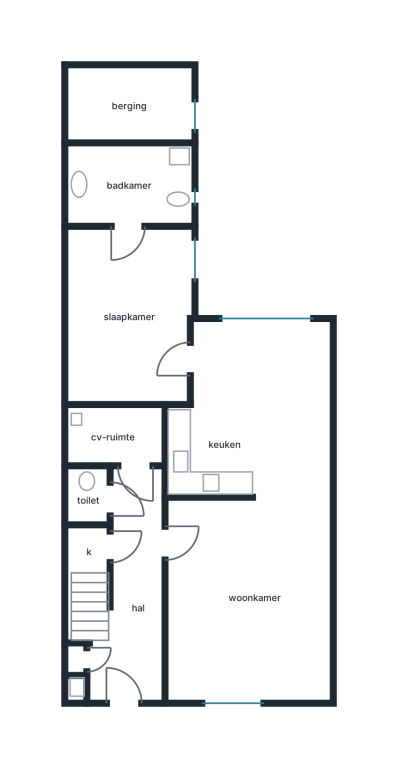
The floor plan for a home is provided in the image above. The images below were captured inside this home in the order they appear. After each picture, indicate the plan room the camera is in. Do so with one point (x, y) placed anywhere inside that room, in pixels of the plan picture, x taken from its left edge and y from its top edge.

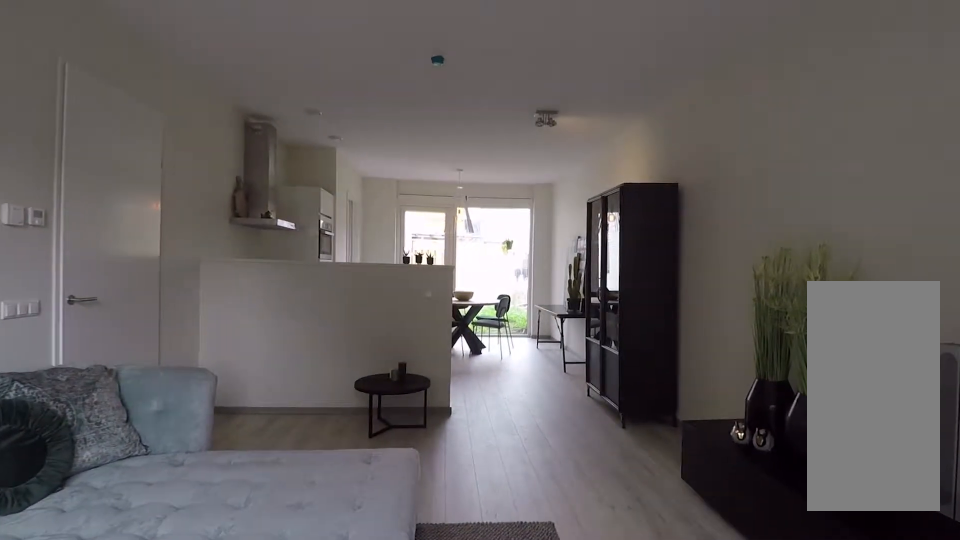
(248, 599)
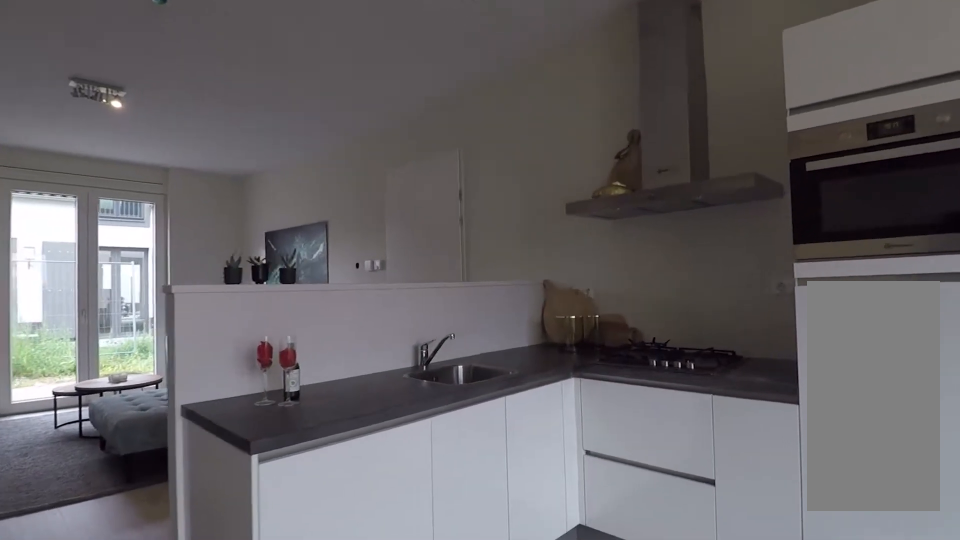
(256, 347)
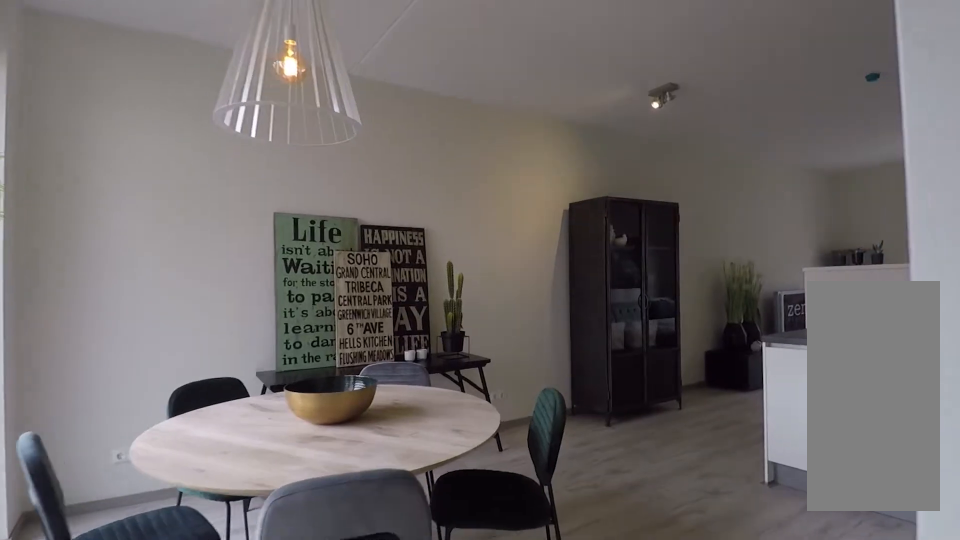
(256, 347)
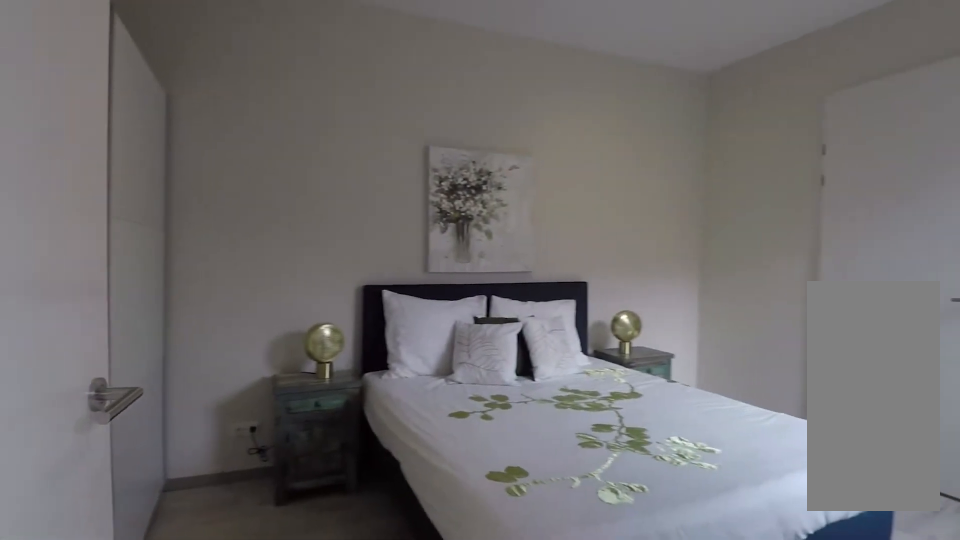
(127, 302)
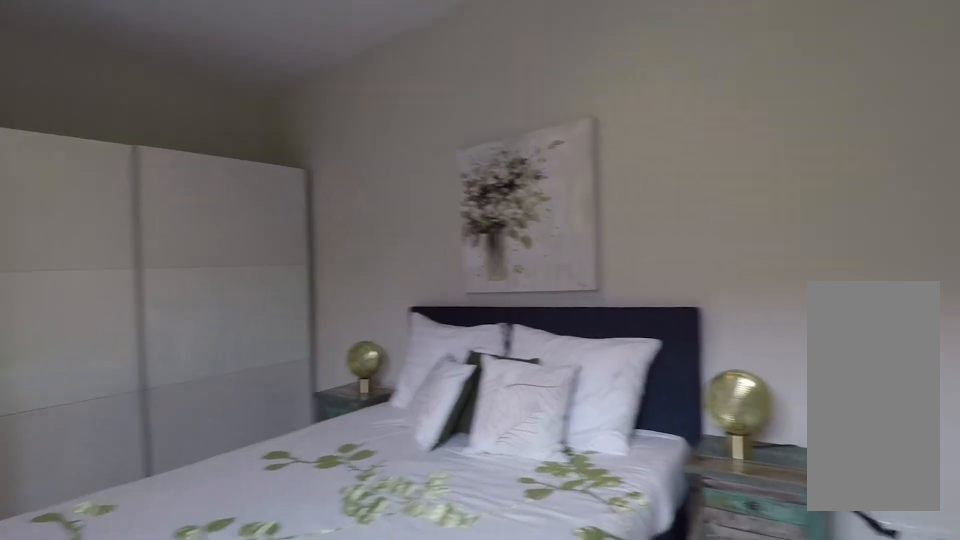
(127, 302)
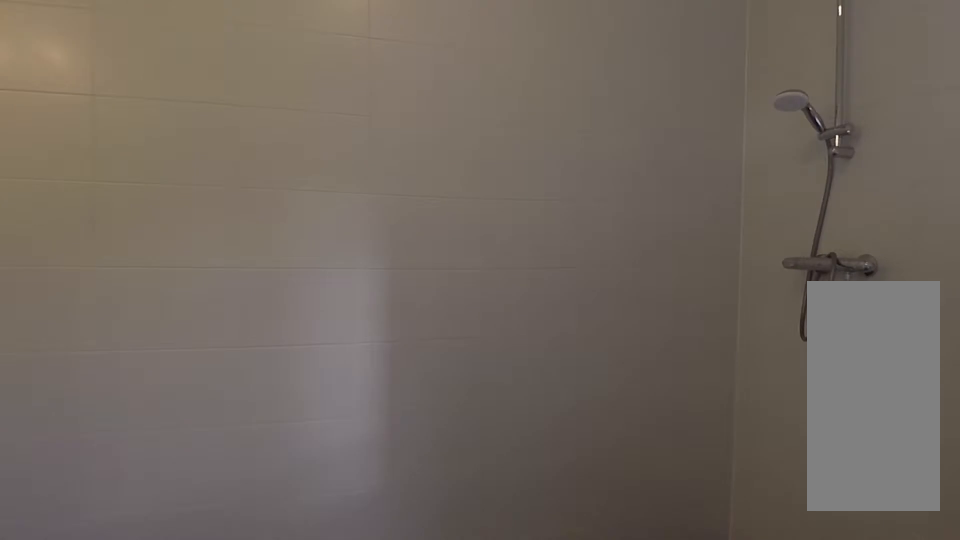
(92, 185)
